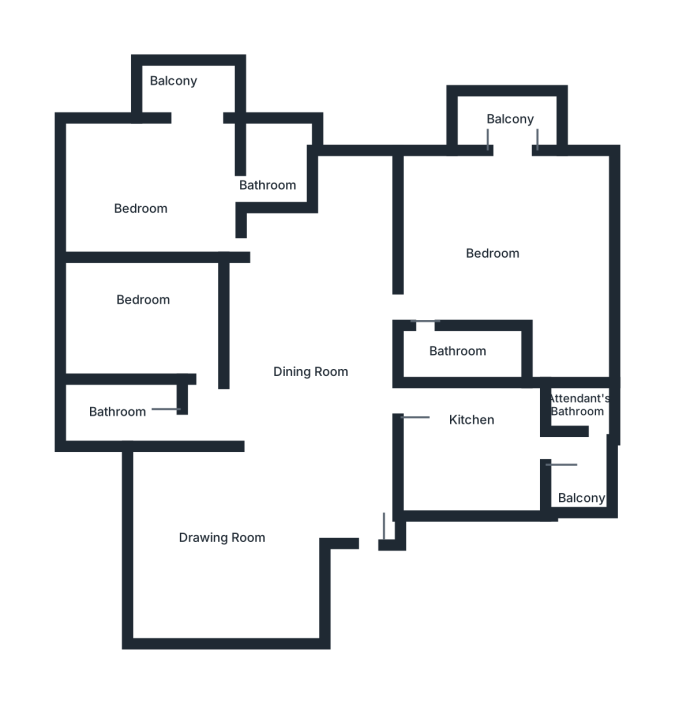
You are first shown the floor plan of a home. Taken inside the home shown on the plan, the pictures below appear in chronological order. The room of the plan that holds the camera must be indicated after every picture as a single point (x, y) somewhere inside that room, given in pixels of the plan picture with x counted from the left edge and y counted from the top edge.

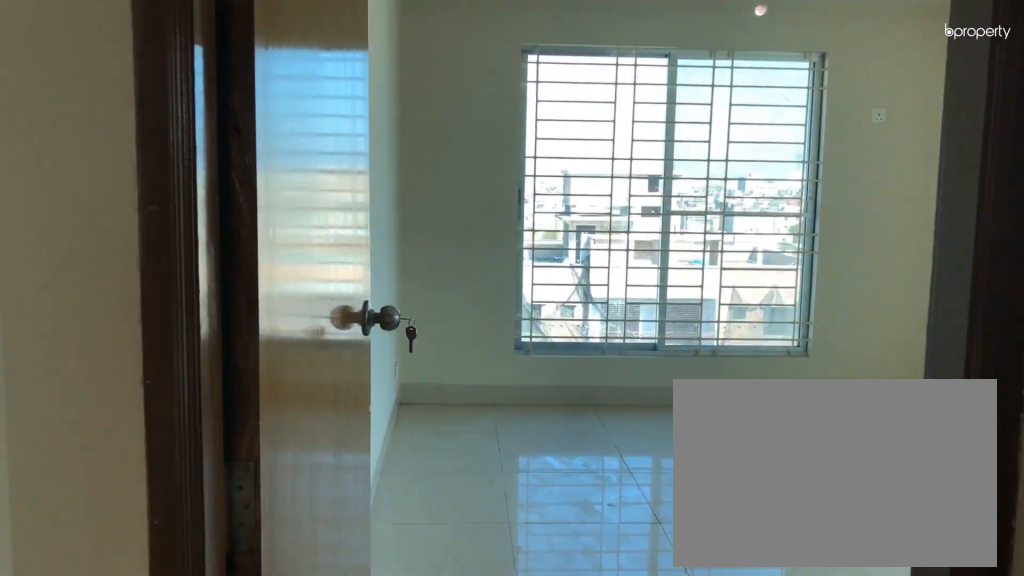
(283, 253)
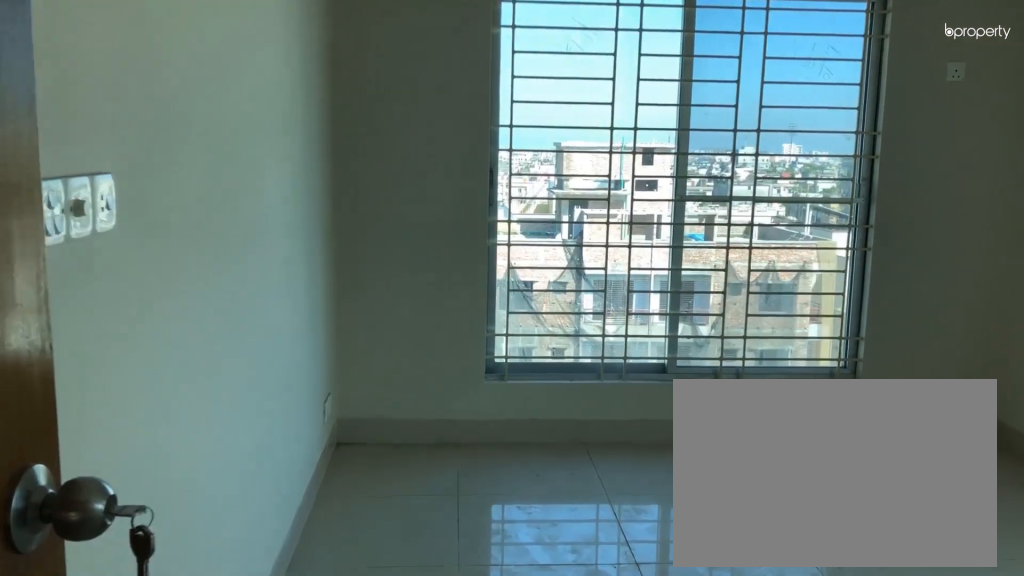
(162, 185)
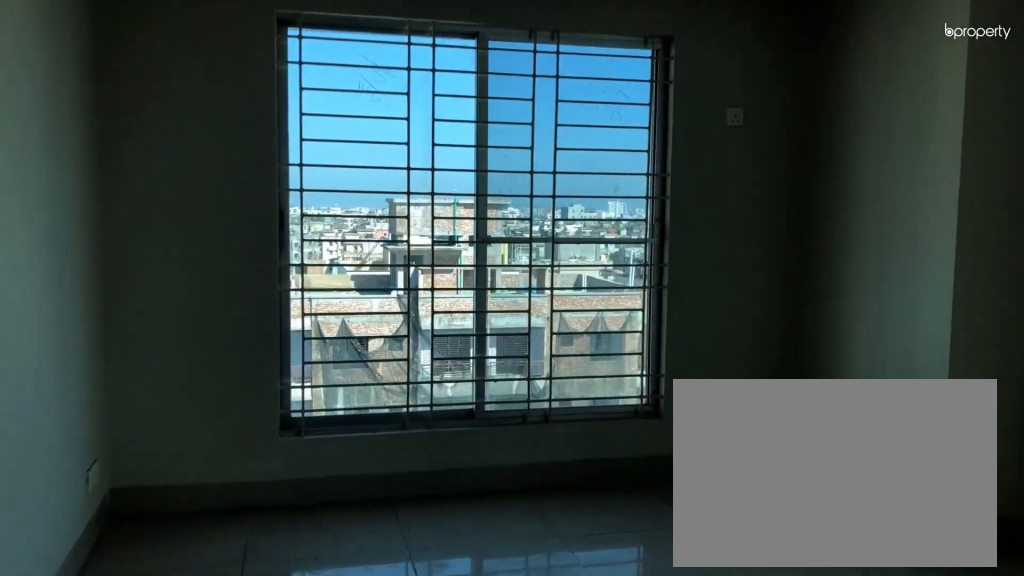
(162, 185)
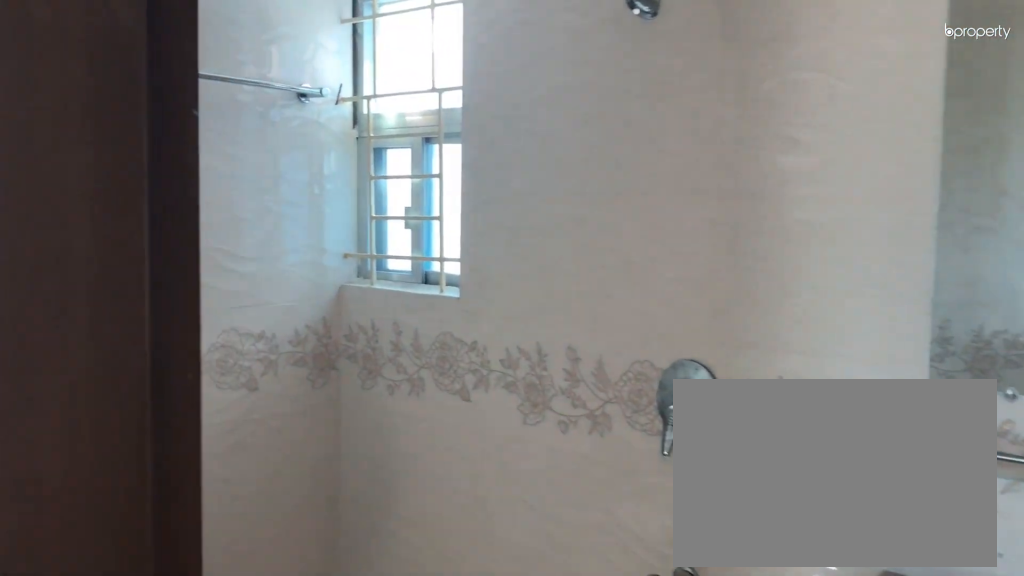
(278, 173)
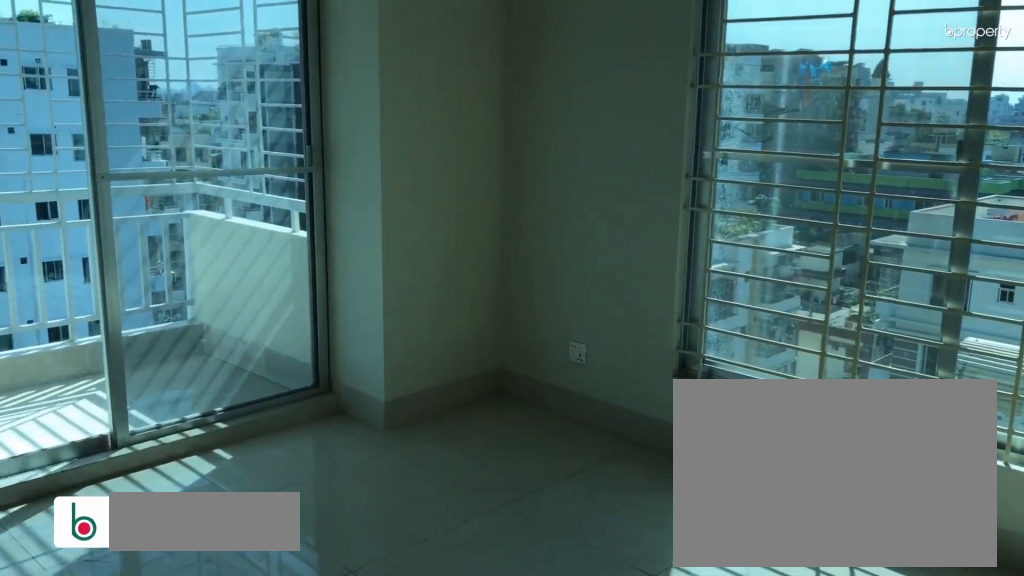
(507, 248)
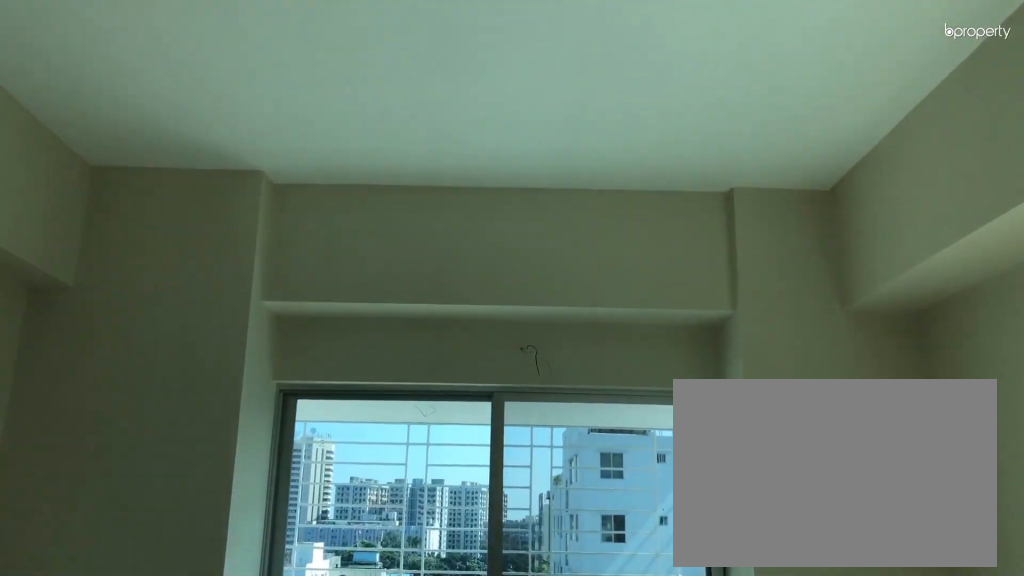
(507, 248)
